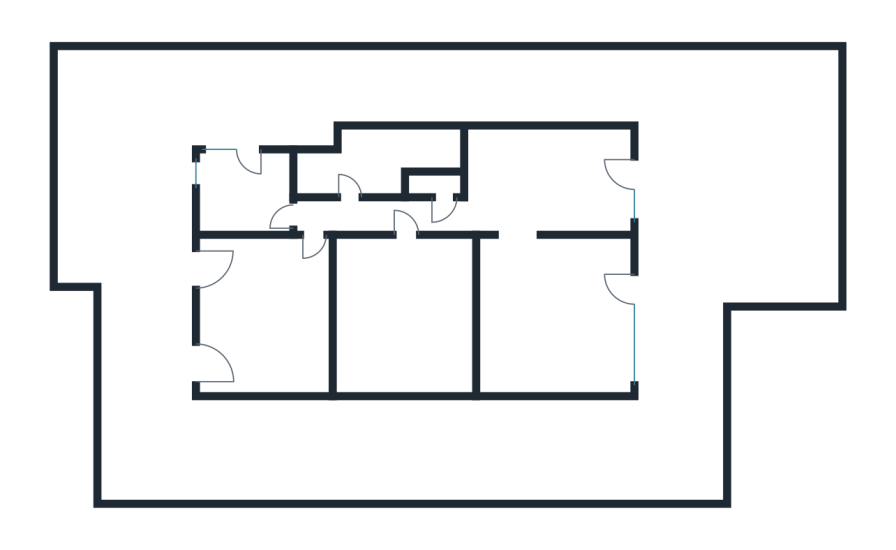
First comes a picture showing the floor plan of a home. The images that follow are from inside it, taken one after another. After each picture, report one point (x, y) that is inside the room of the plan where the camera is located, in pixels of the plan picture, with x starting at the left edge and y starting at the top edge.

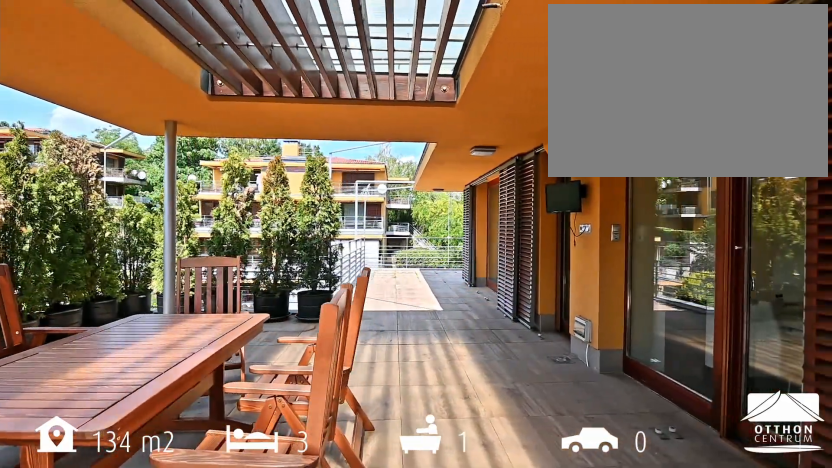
(742, 184)
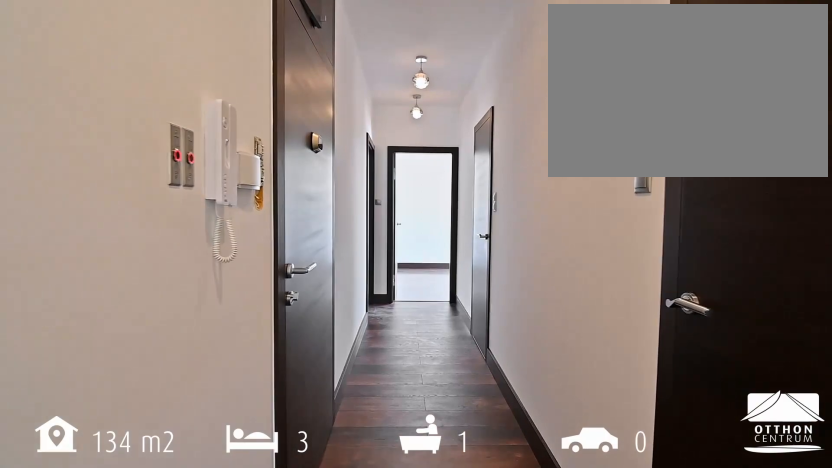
(365, 217)
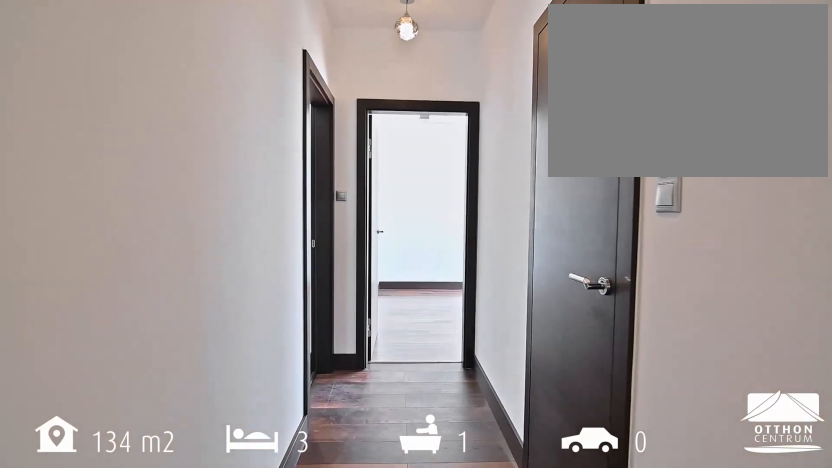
(365, 217)
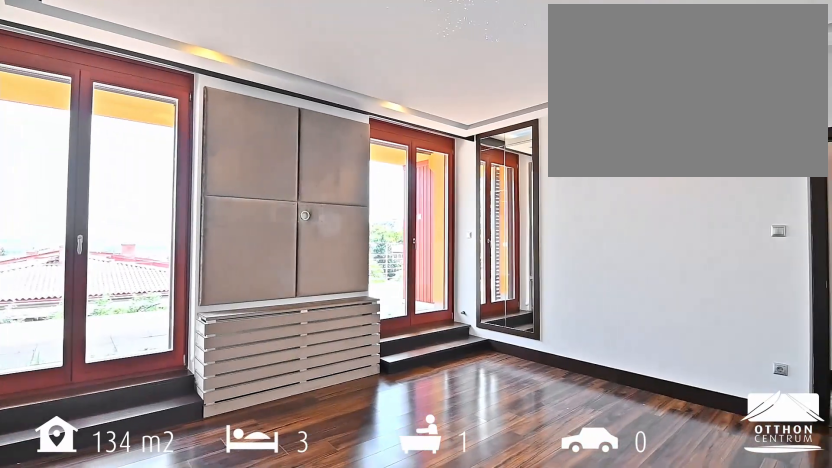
(263, 317)
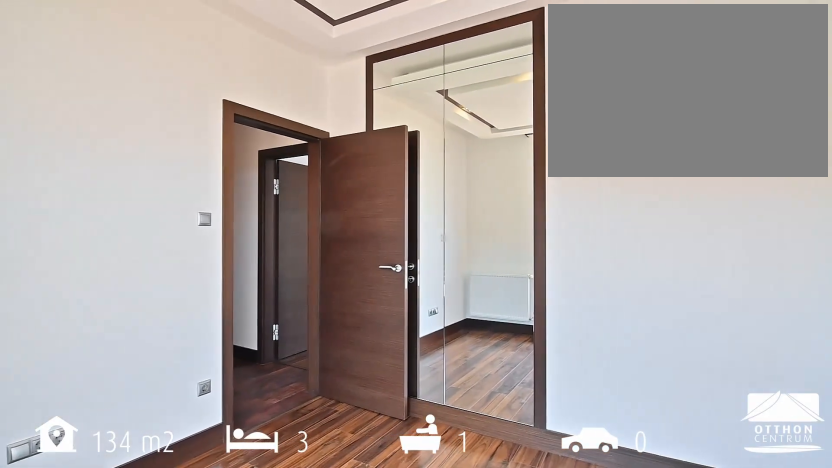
(245, 190)
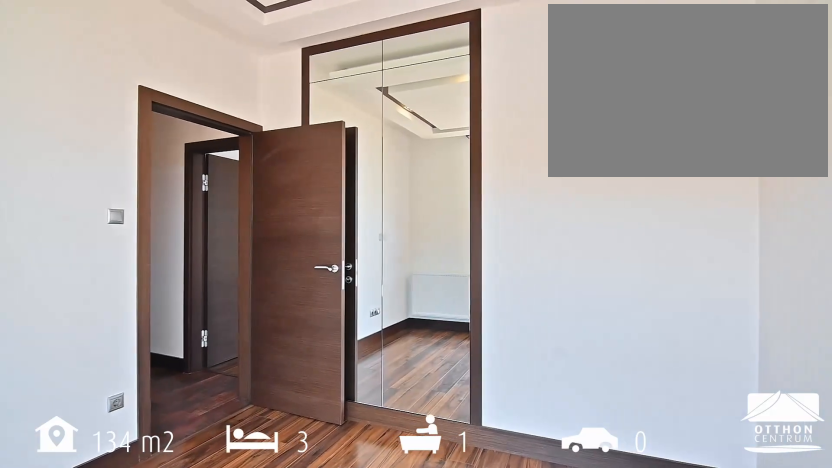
(244, 190)
